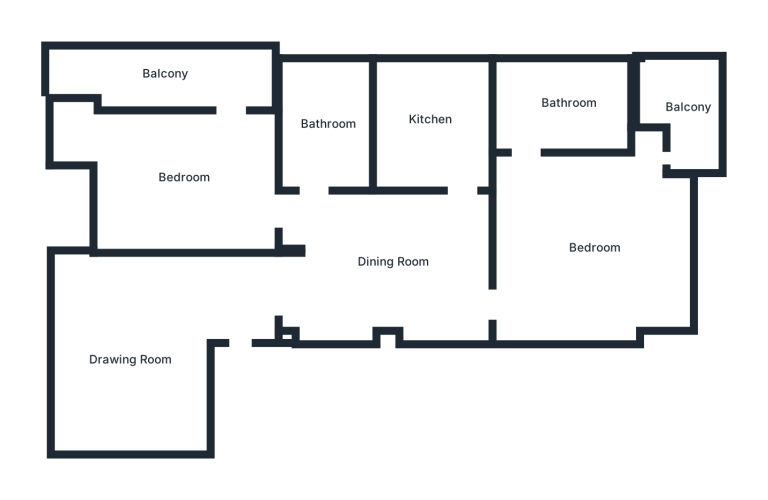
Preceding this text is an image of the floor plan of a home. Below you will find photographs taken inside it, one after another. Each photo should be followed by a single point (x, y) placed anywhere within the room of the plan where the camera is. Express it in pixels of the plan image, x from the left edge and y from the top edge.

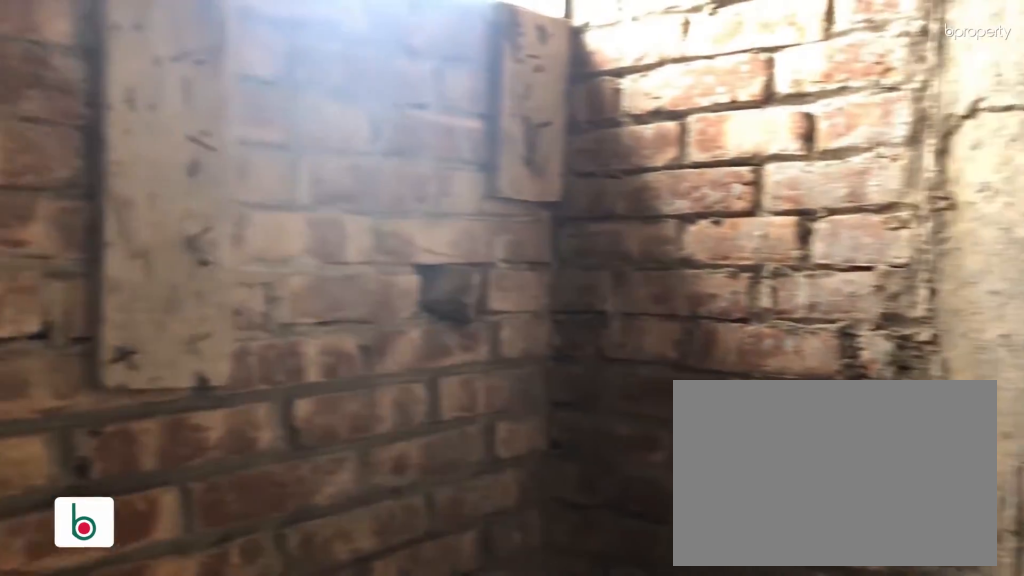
(569, 101)
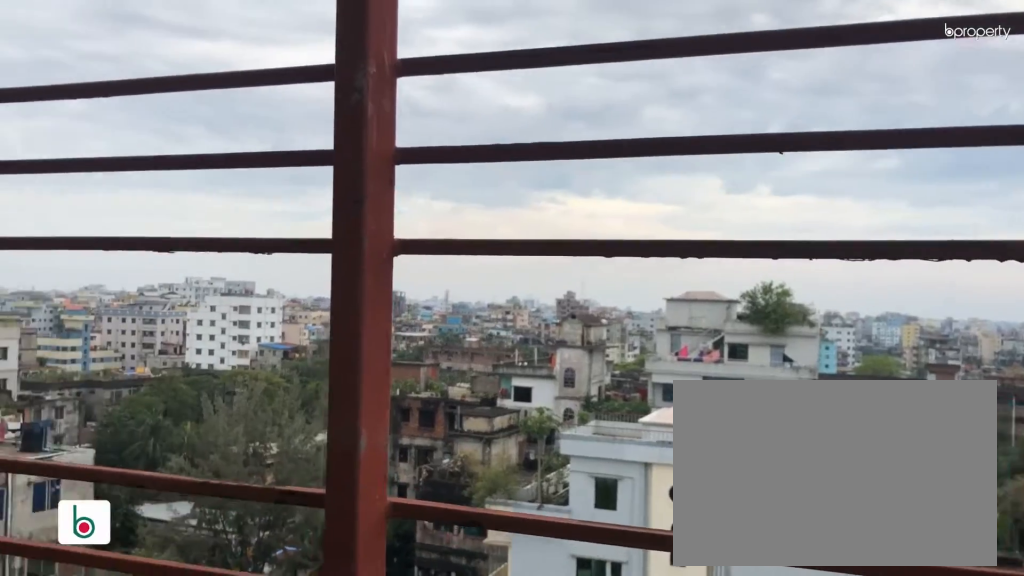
(689, 107)
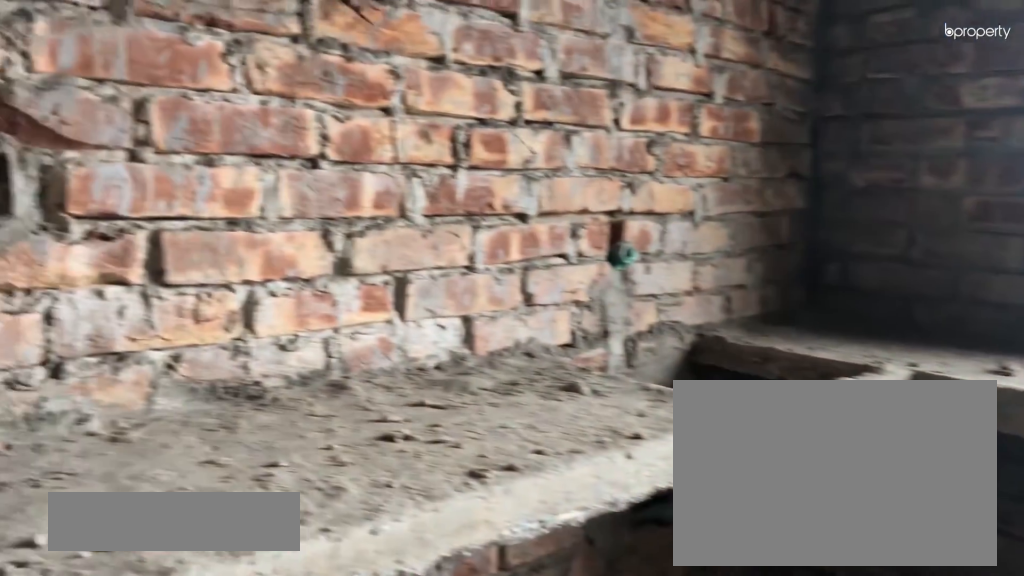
(429, 117)
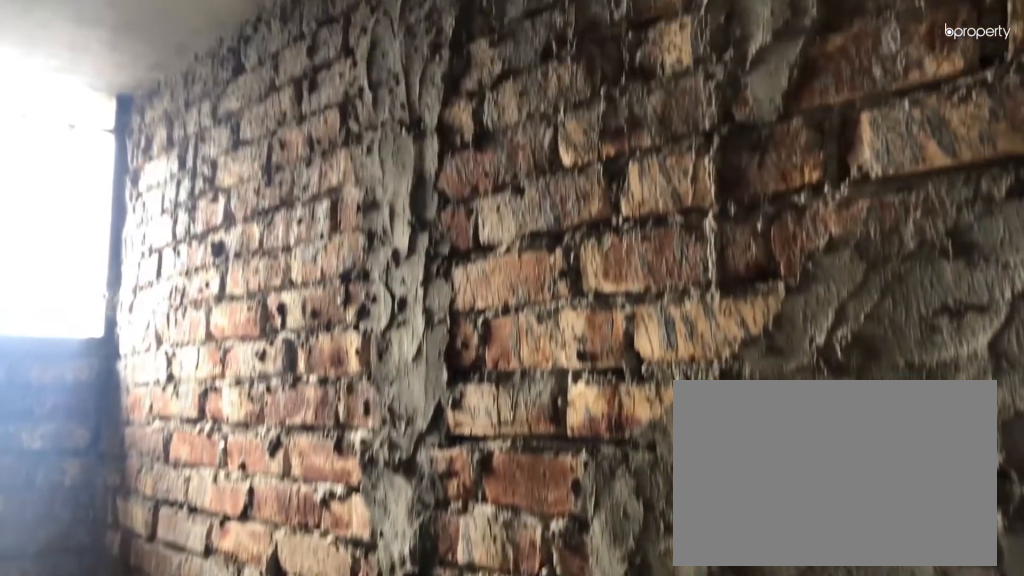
(322, 124)
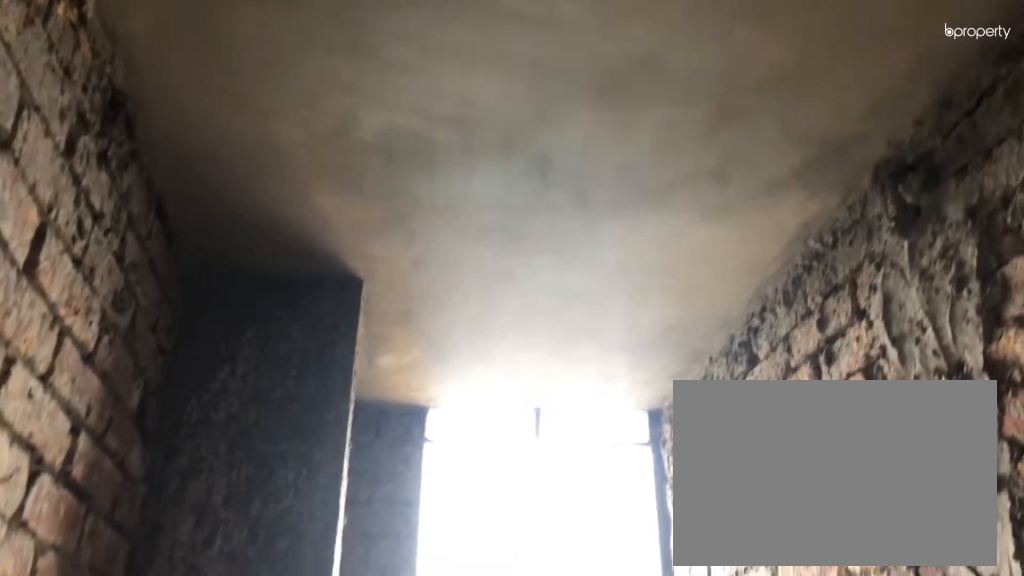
(322, 124)
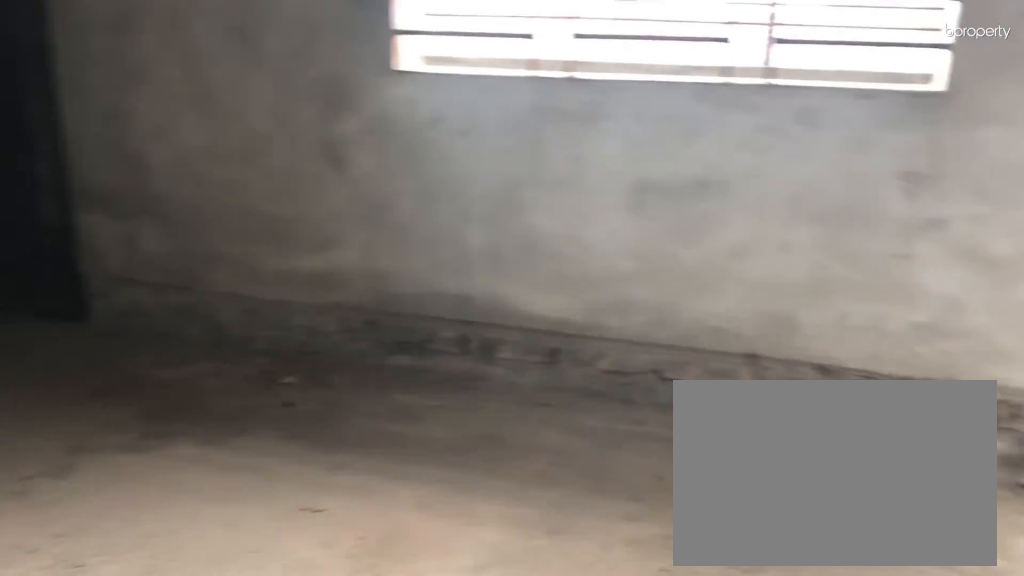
(182, 178)
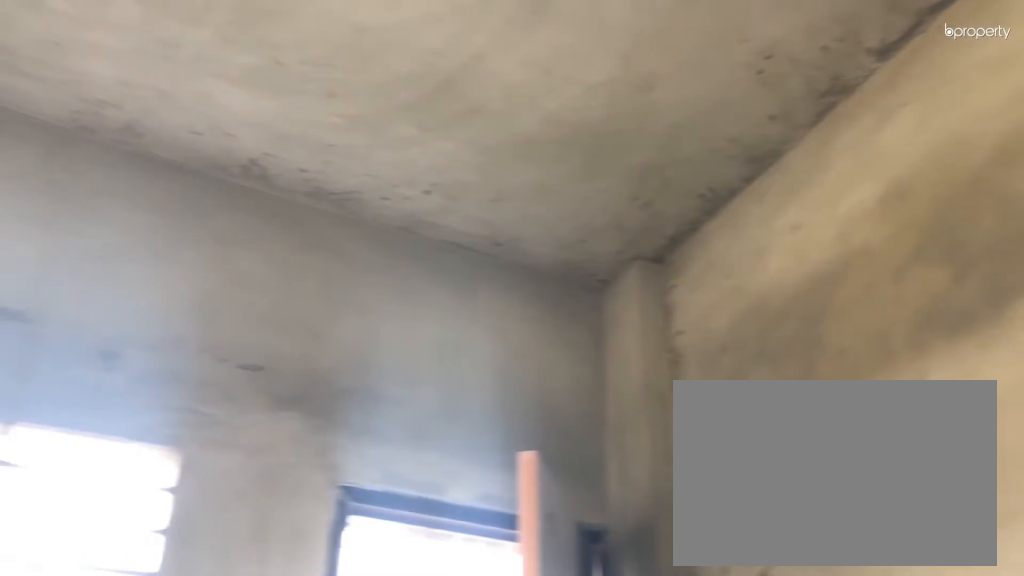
(182, 178)
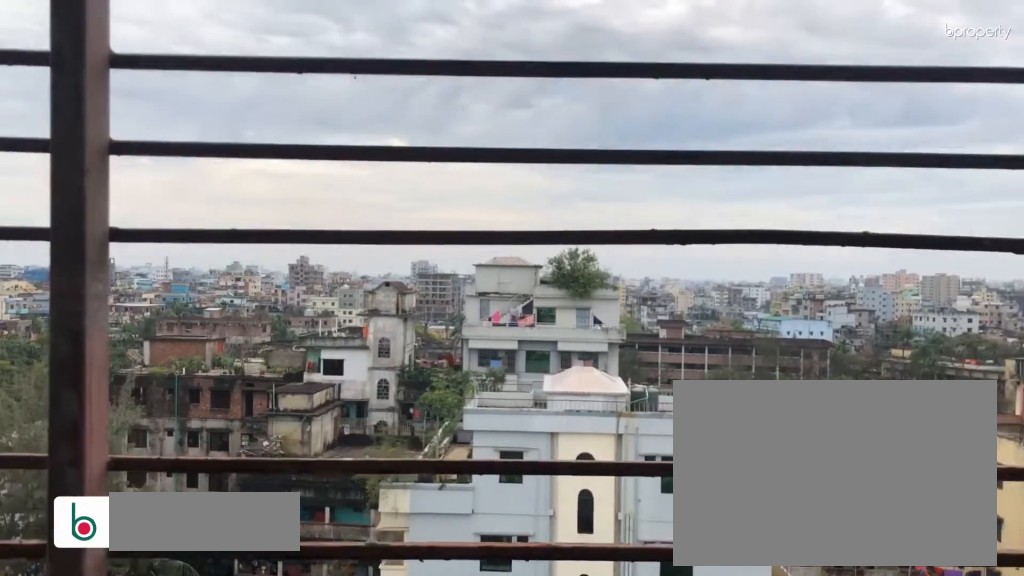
(166, 75)
